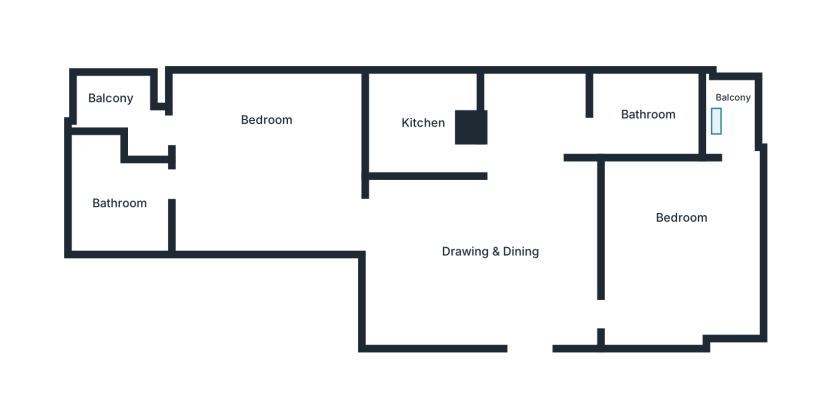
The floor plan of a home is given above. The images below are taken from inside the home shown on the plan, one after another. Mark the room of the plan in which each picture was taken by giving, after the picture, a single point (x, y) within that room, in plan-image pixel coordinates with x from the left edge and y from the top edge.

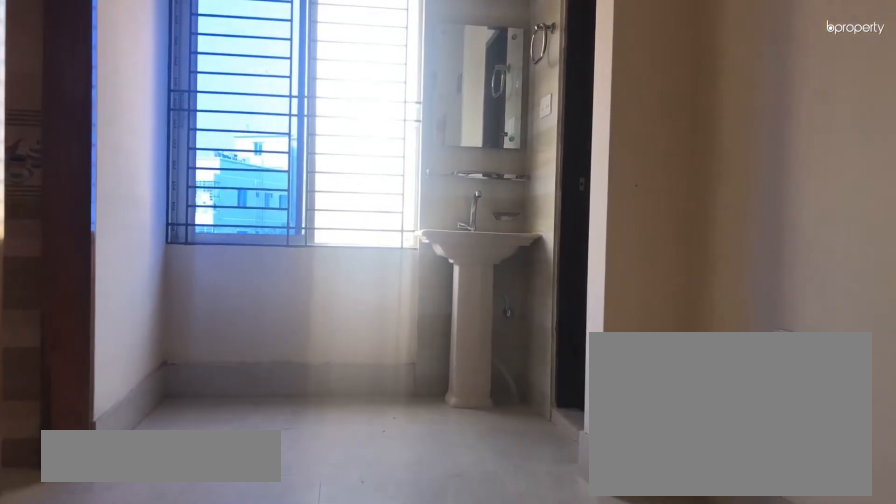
(488, 254)
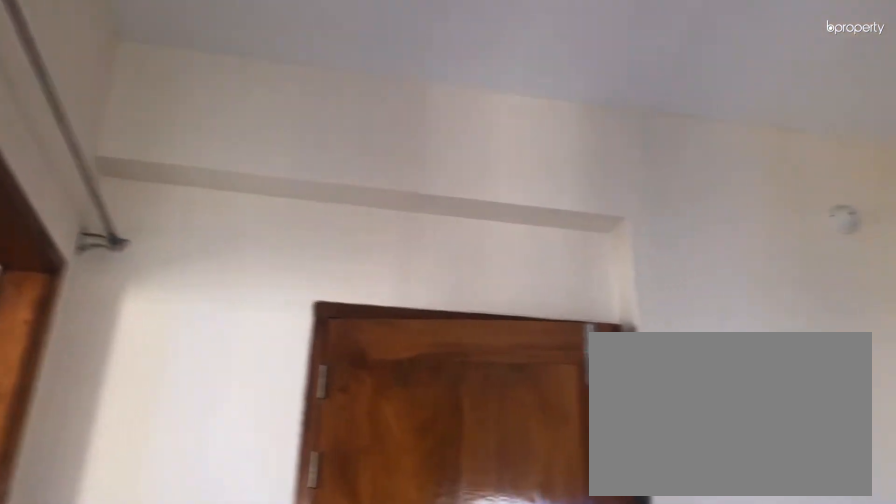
(488, 254)
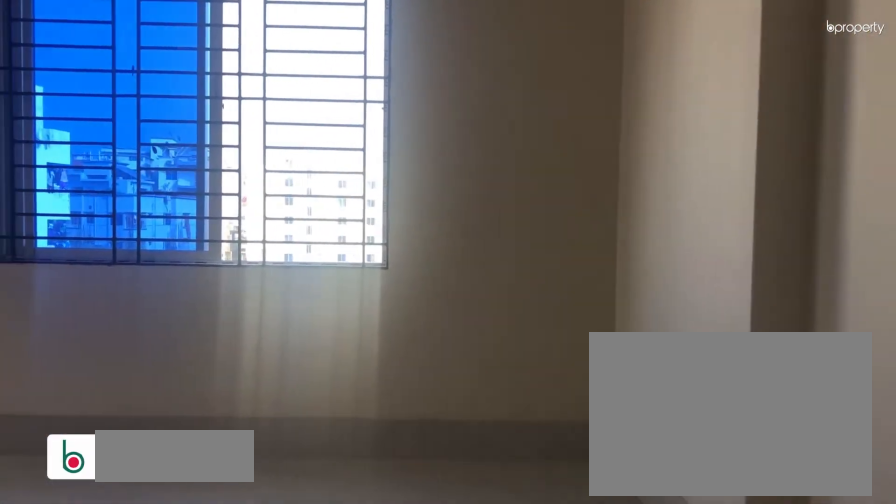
(683, 254)
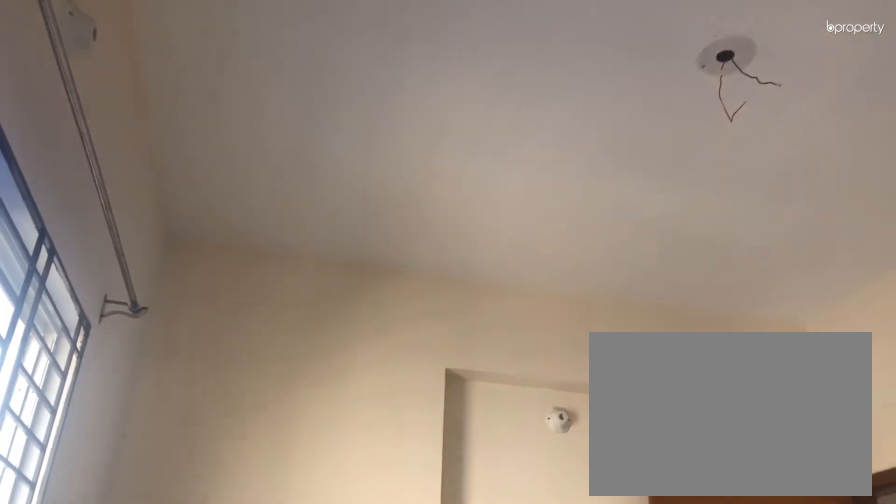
(683, 254)
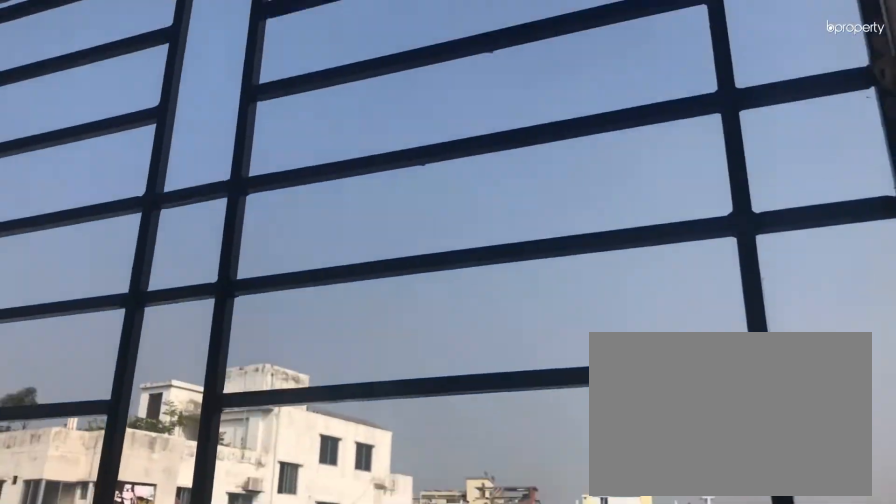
(735, 107)
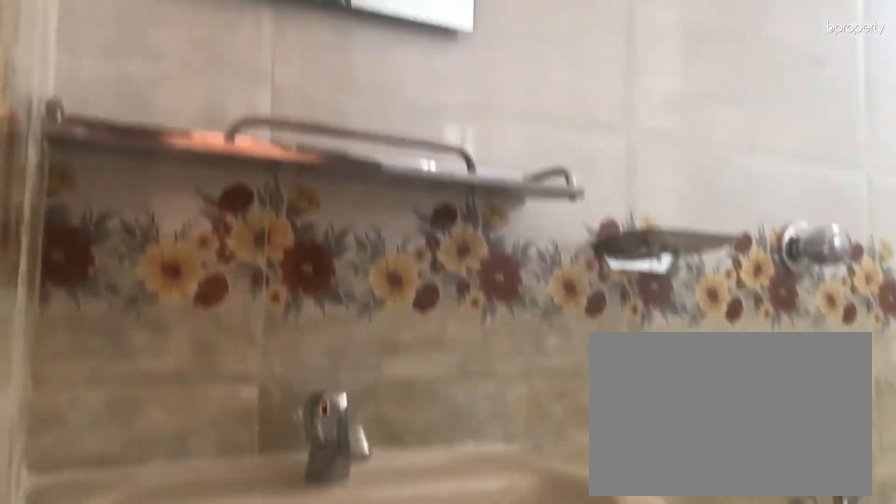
(653, 110)
